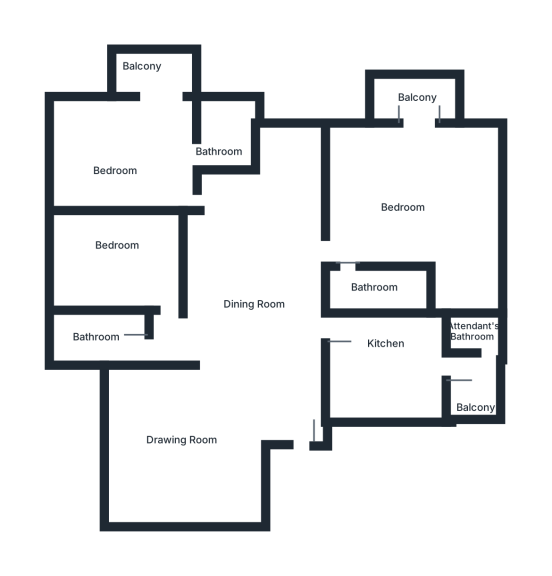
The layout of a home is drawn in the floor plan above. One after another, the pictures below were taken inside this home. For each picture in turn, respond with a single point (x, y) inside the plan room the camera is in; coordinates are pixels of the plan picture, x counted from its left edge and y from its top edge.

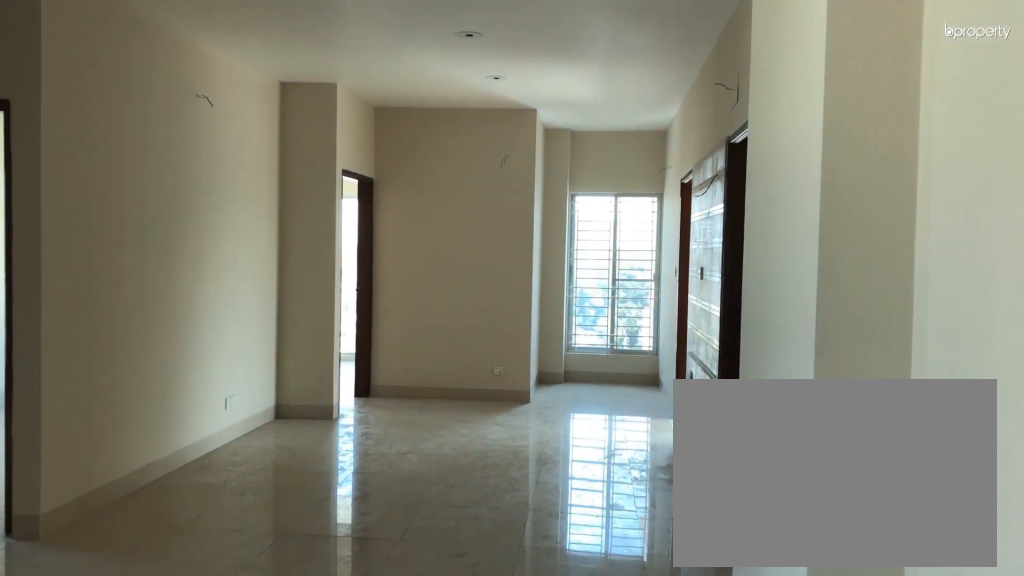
(255, 370)
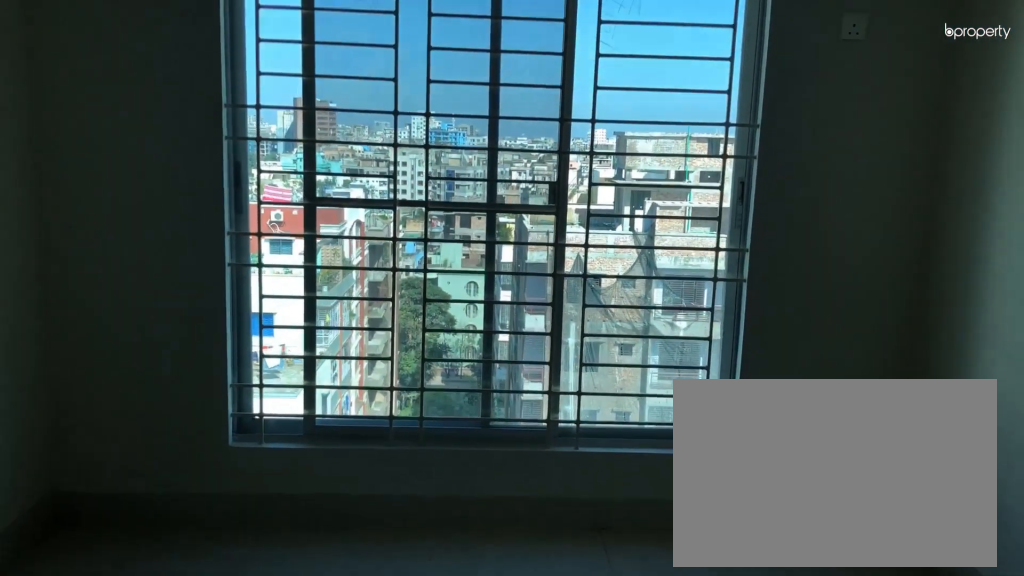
(125, 258)
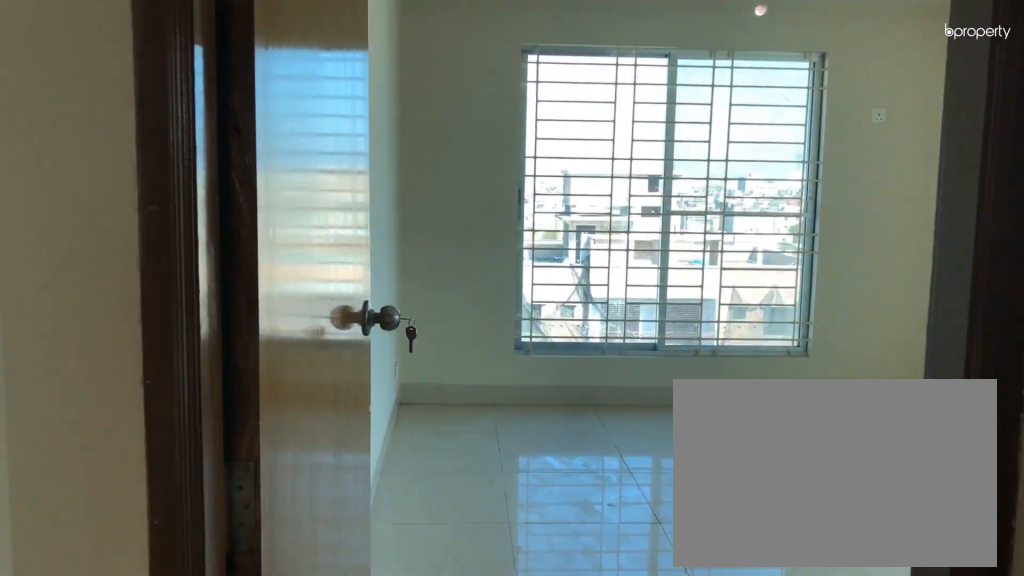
(231, 207)
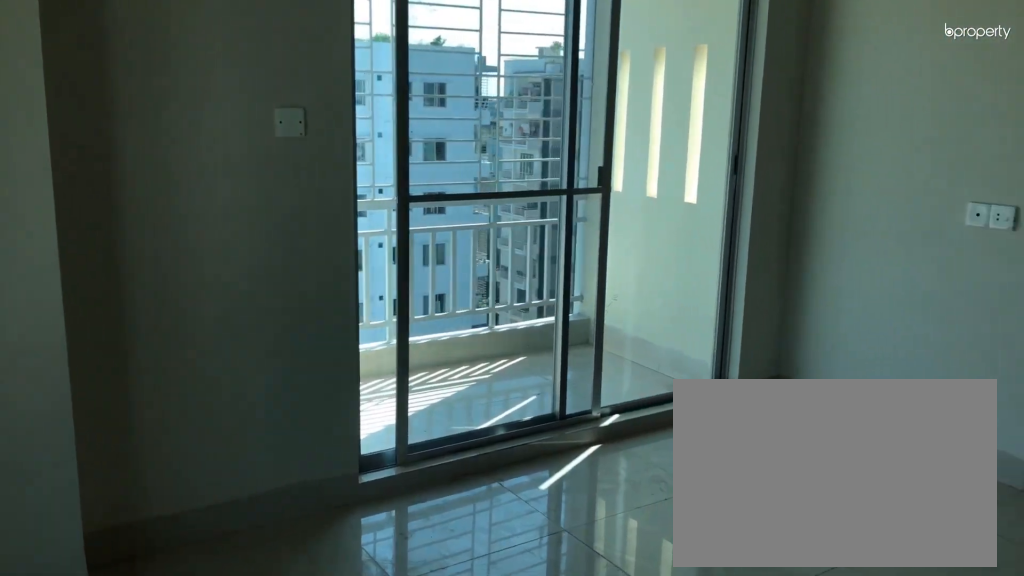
(132, 152)
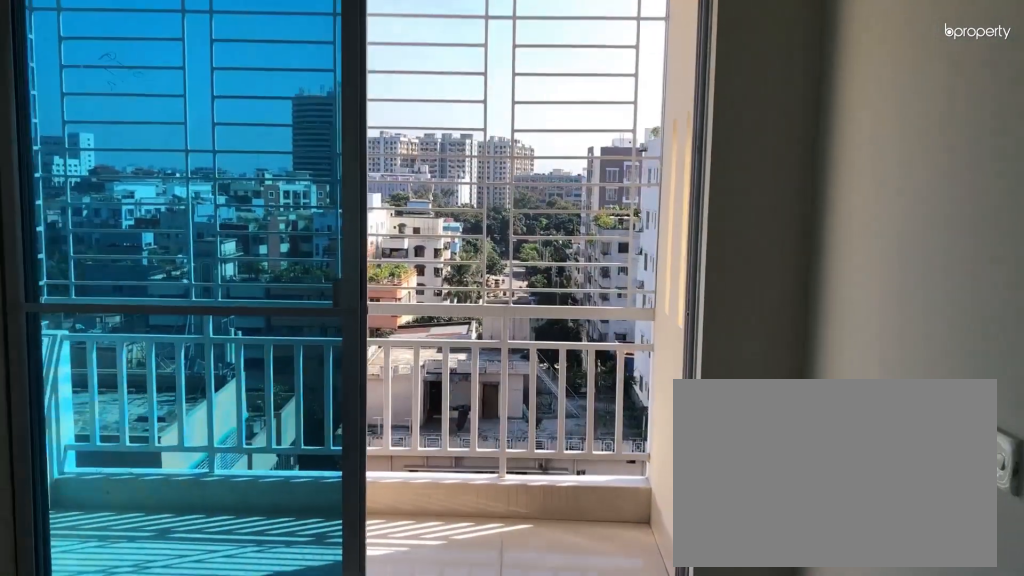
(132, 152)
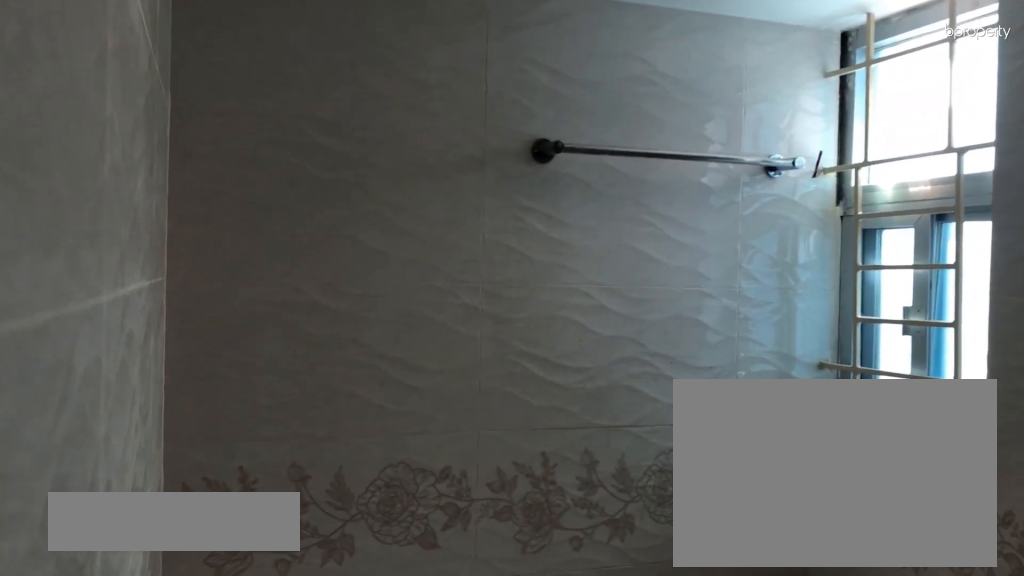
(227, 141)
